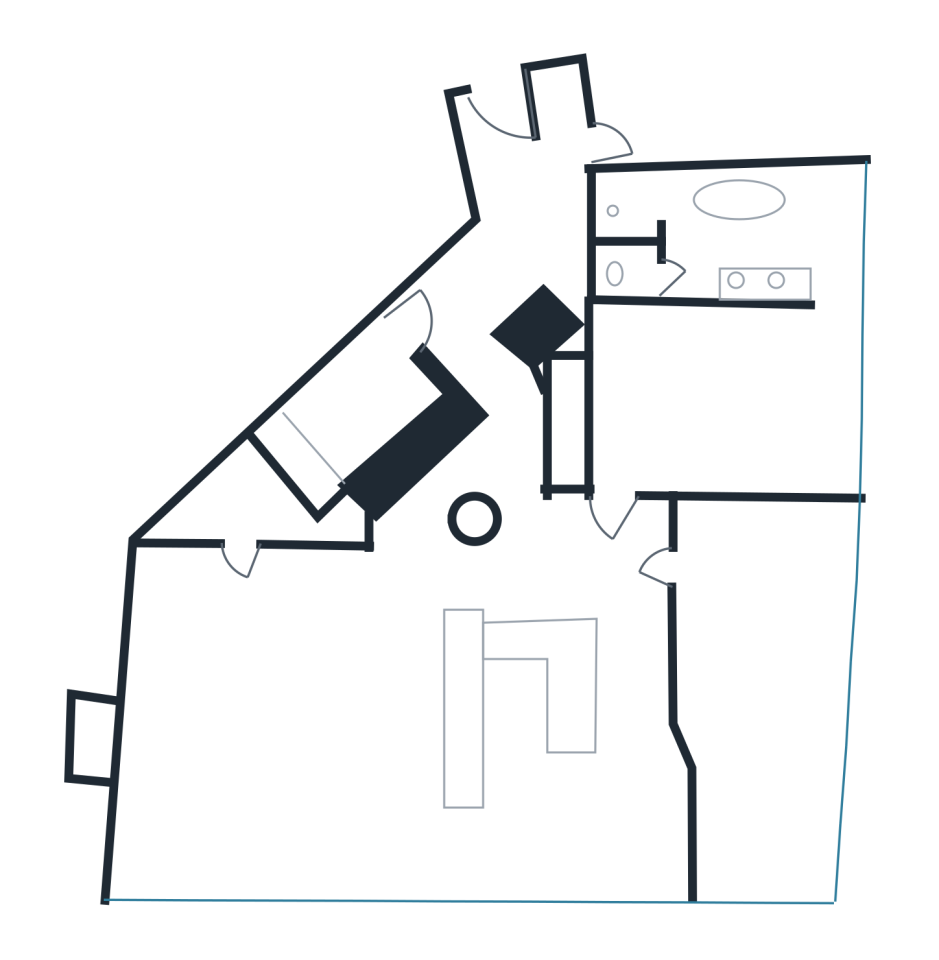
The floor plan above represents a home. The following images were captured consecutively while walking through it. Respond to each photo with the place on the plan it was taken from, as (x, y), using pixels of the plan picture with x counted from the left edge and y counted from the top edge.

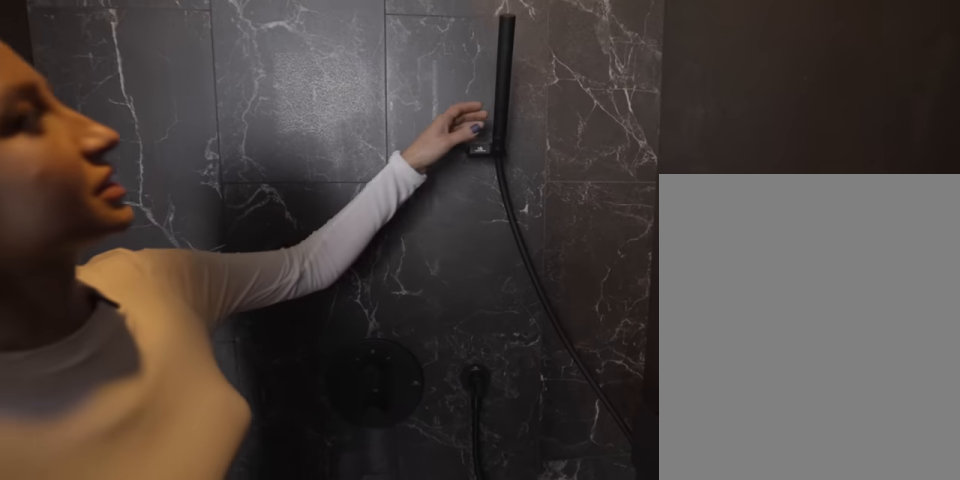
(683, 206)
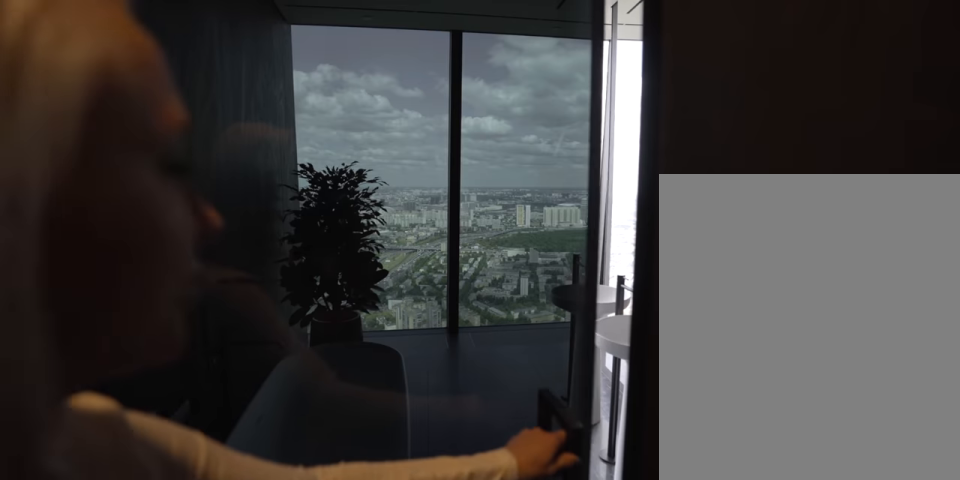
(617, 207)
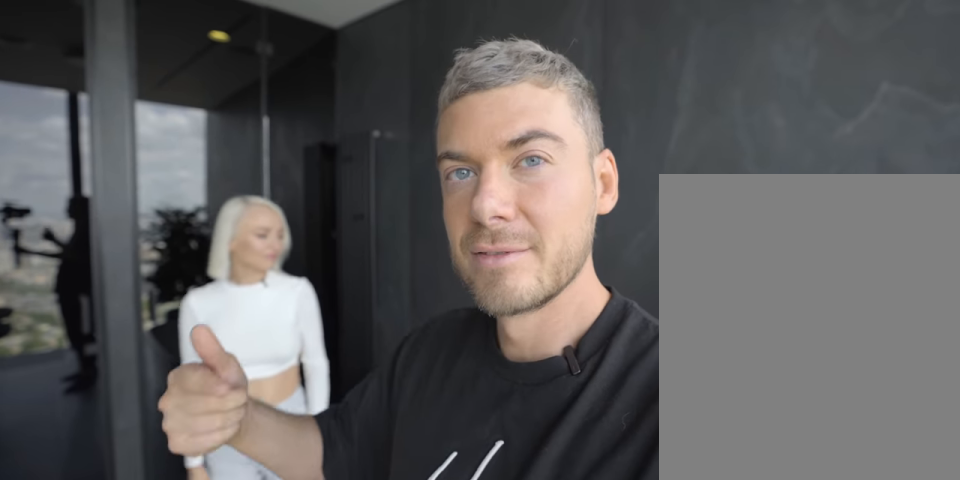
(722, 250)
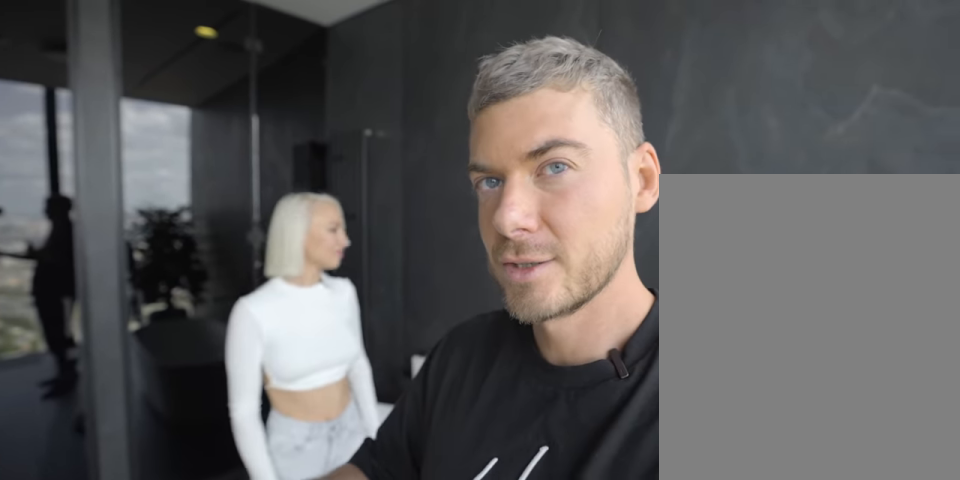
(722, 250)
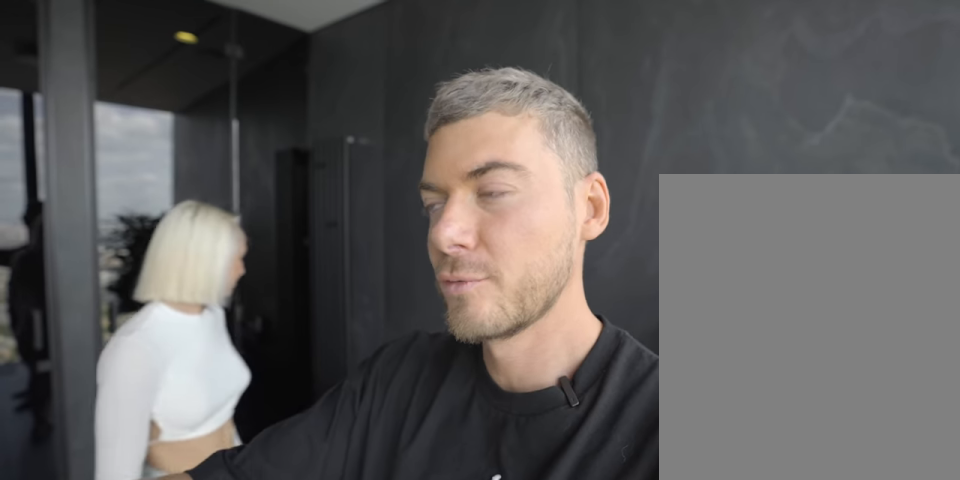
(722, 250)
